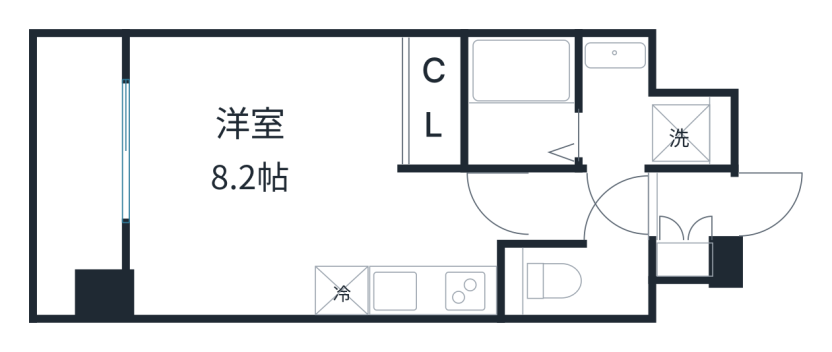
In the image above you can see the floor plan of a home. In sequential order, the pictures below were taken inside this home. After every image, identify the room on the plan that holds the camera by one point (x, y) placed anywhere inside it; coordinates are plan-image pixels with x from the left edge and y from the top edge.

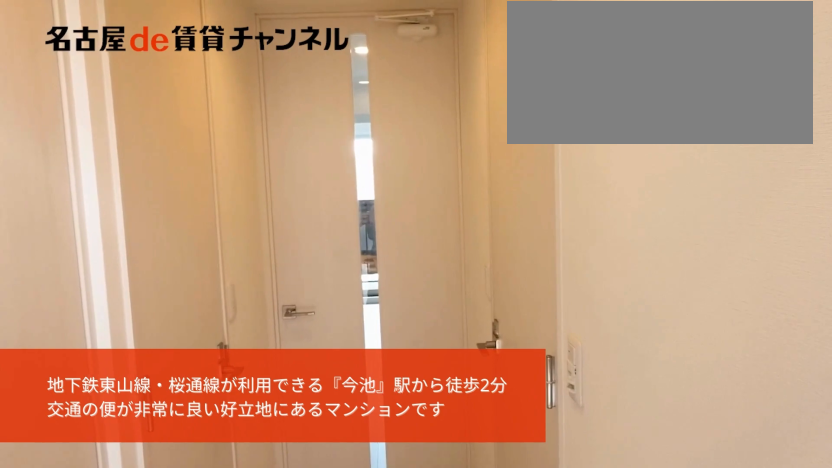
(634, 207)
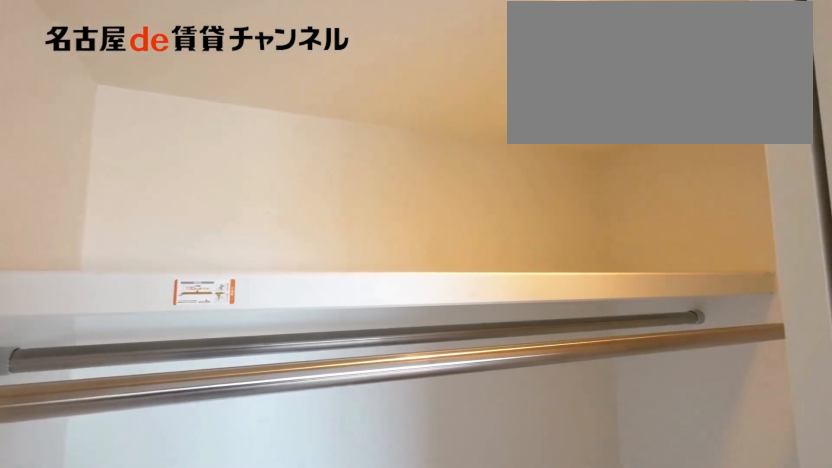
(436, 100)
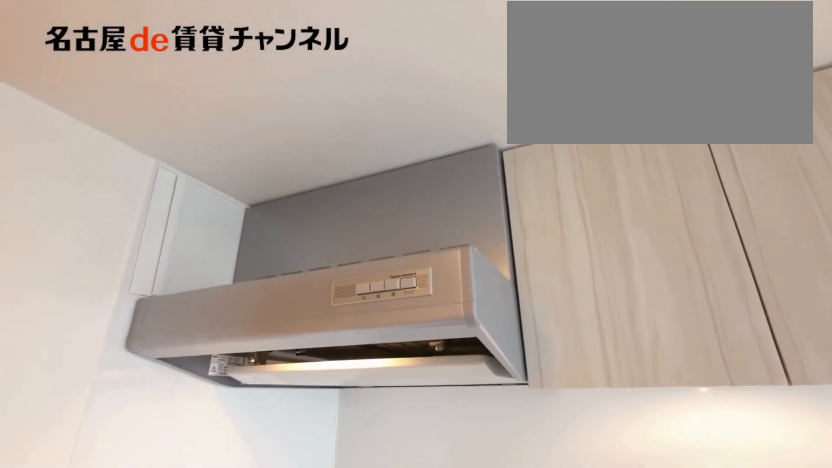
(433, 290)
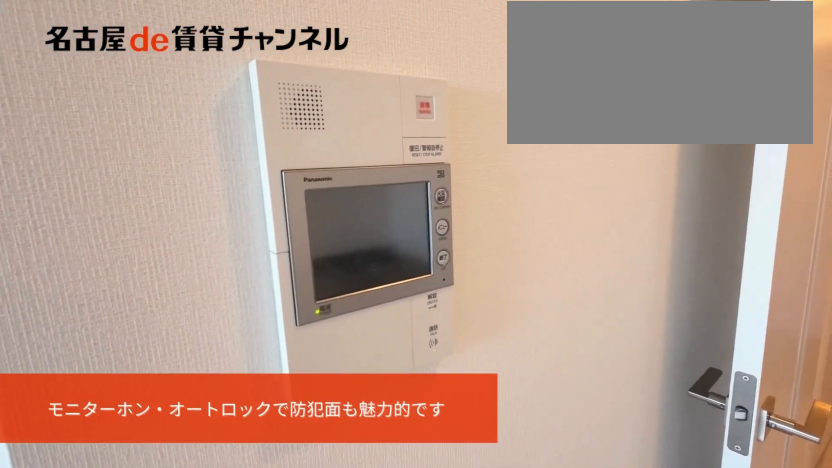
(433, 290)
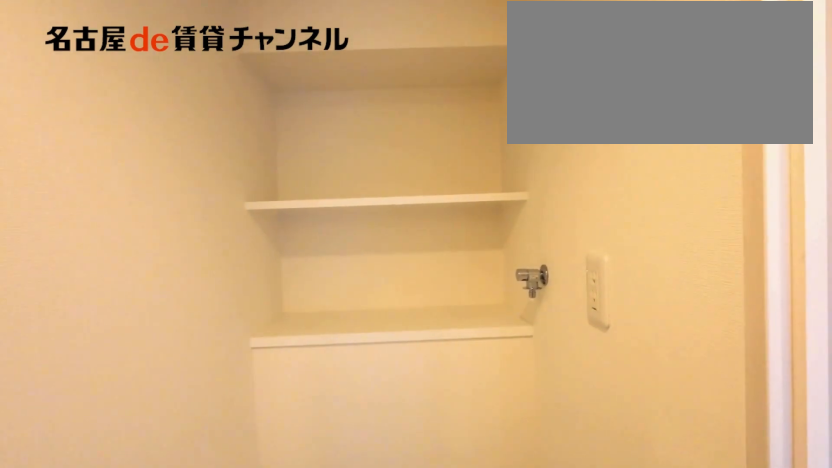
(644, 112)
